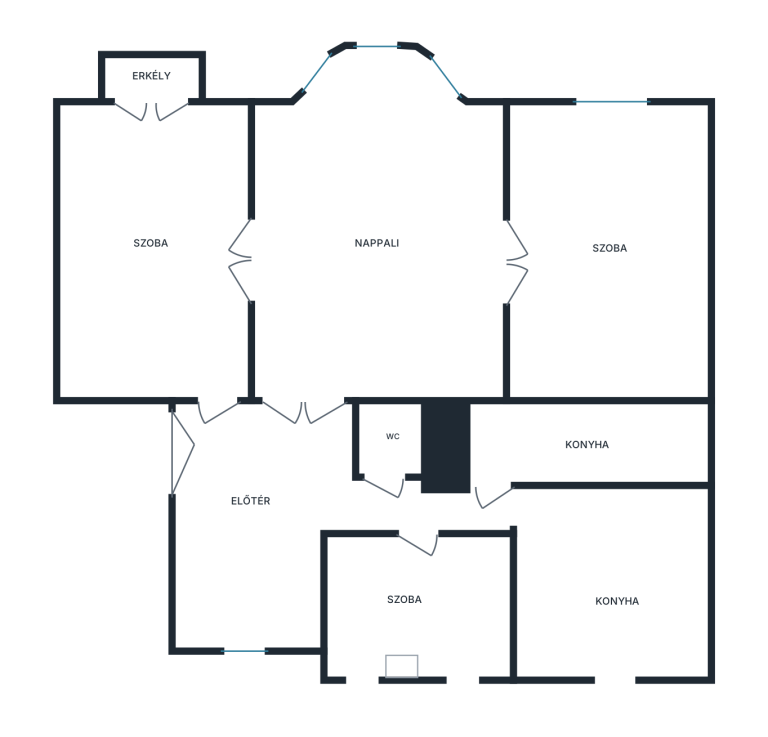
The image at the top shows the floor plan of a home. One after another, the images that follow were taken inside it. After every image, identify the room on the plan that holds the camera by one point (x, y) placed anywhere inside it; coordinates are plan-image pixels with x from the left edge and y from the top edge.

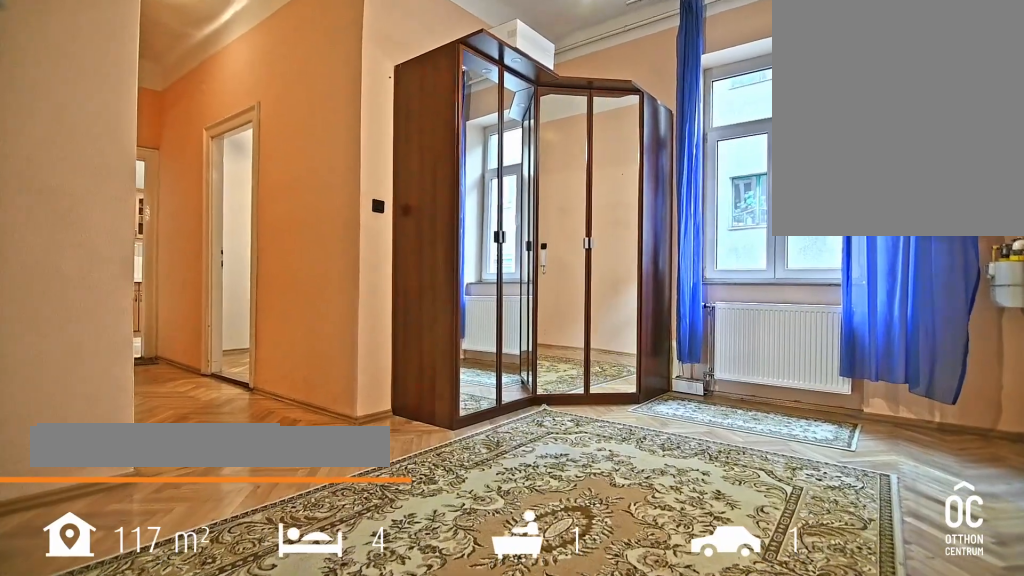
(257, 520)
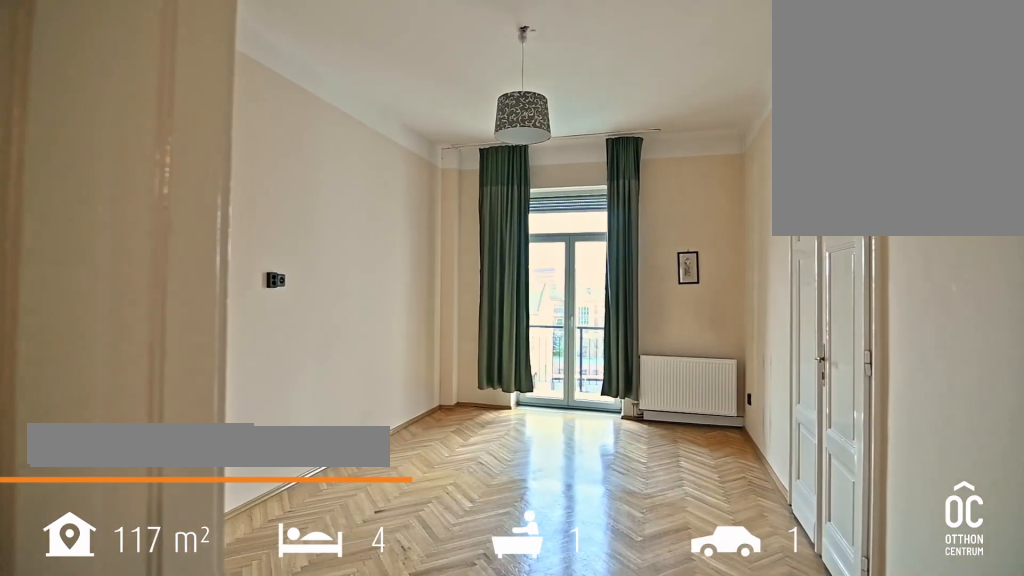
(157, 258)
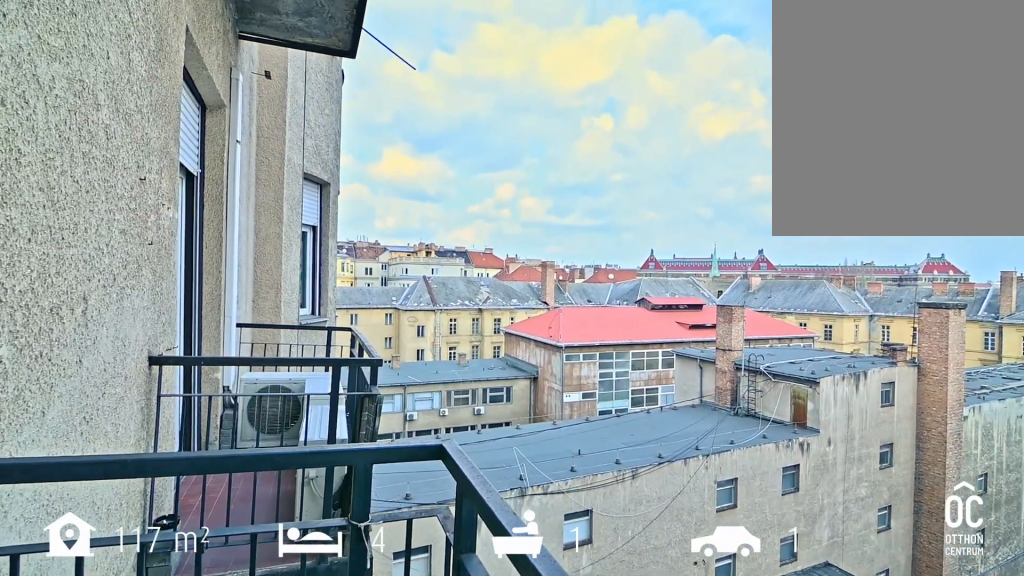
(157, 79)
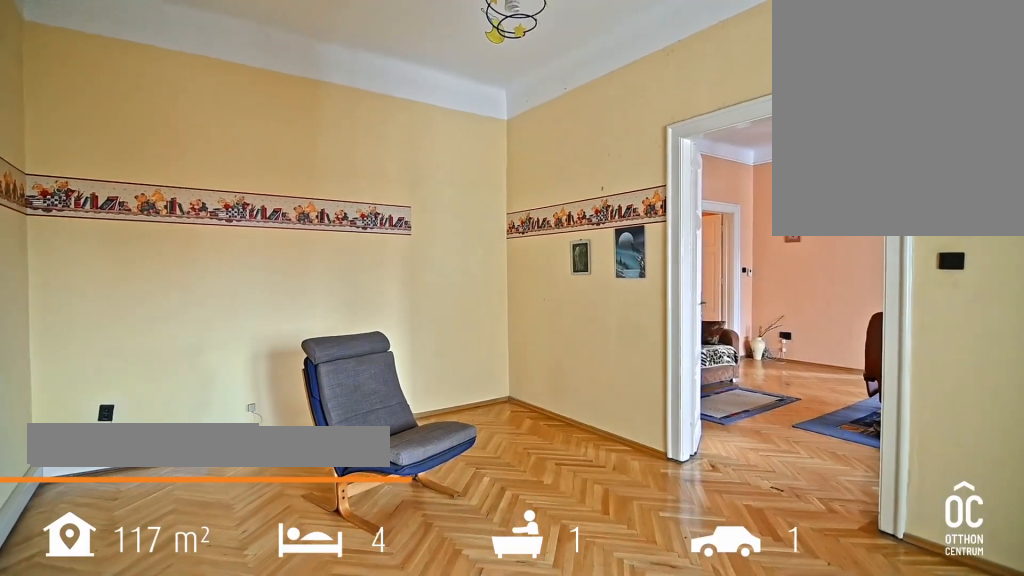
(603, 255)
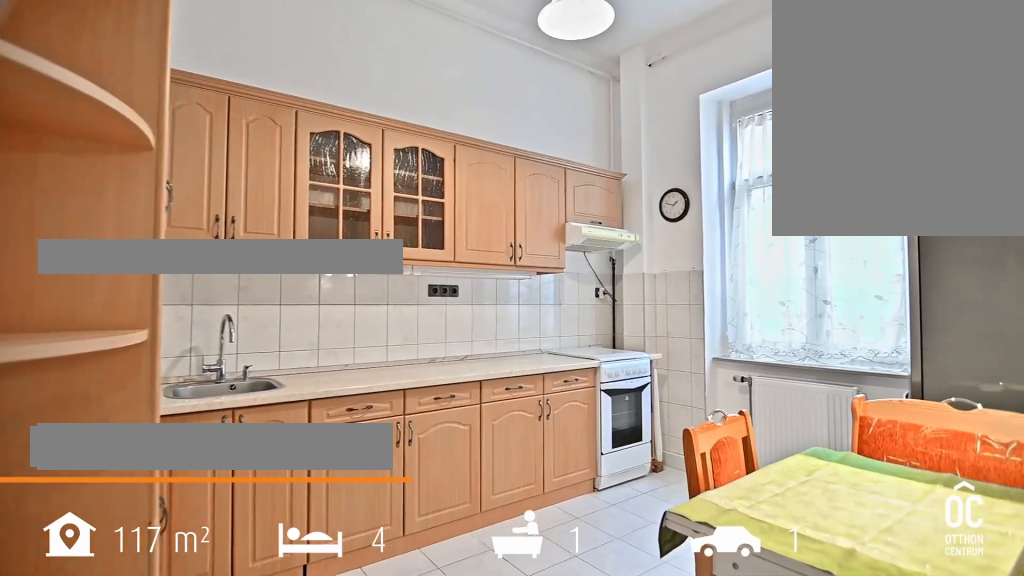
(610, 585)
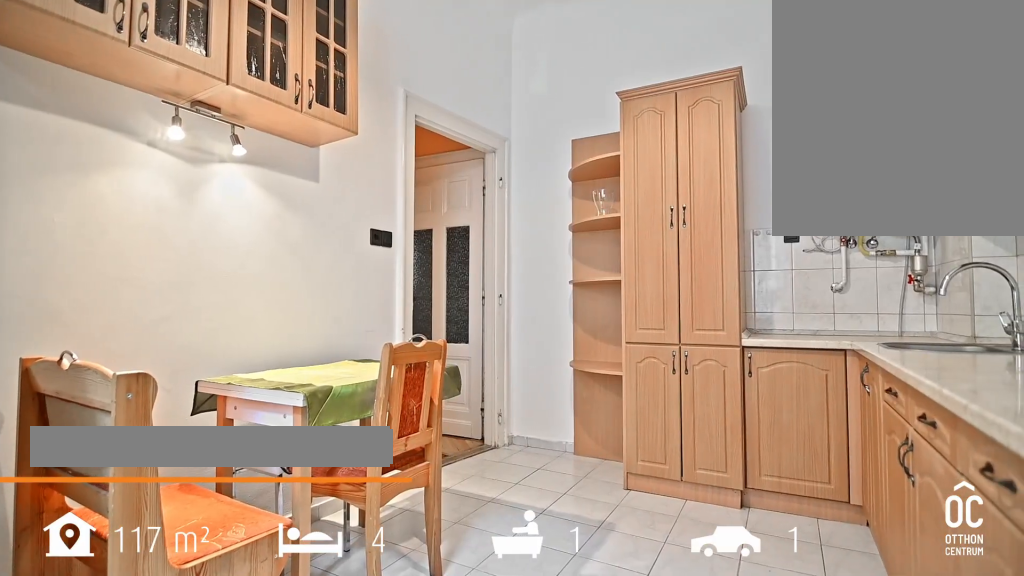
(610, 586)
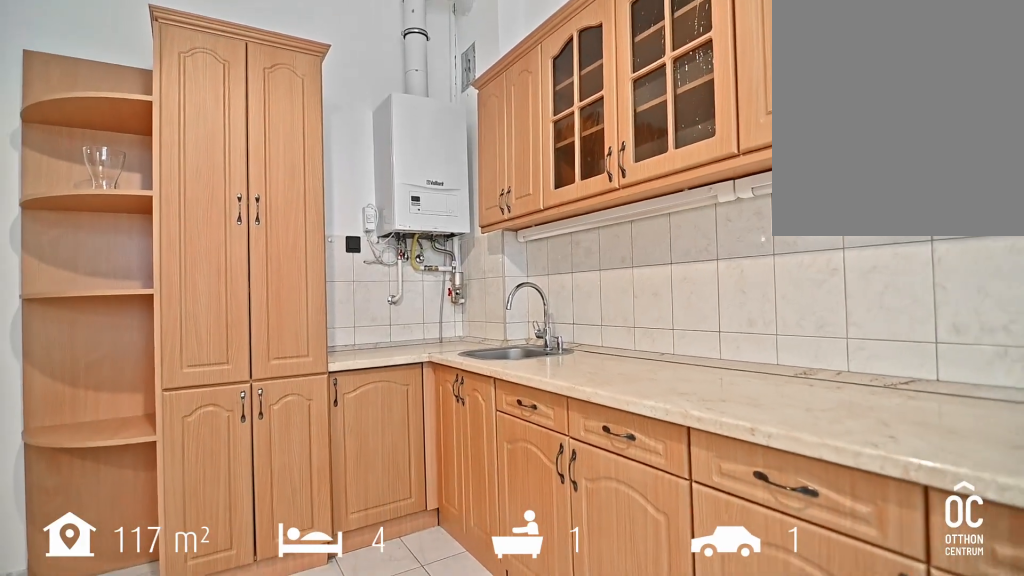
(610, 586)
